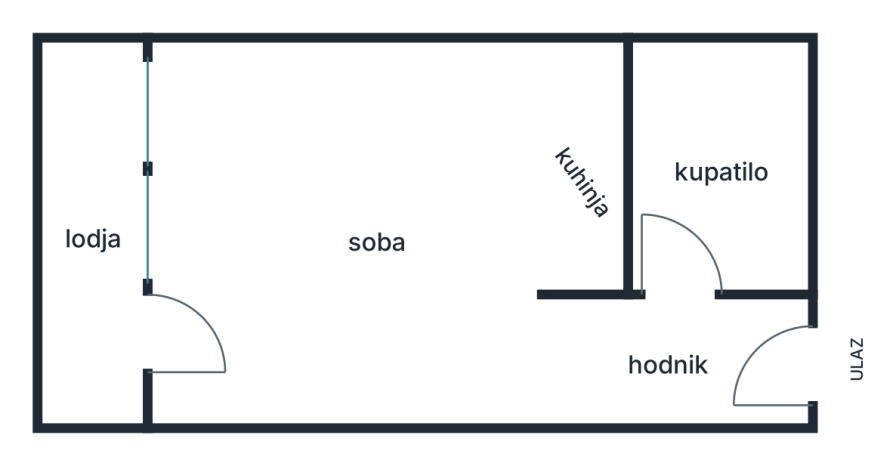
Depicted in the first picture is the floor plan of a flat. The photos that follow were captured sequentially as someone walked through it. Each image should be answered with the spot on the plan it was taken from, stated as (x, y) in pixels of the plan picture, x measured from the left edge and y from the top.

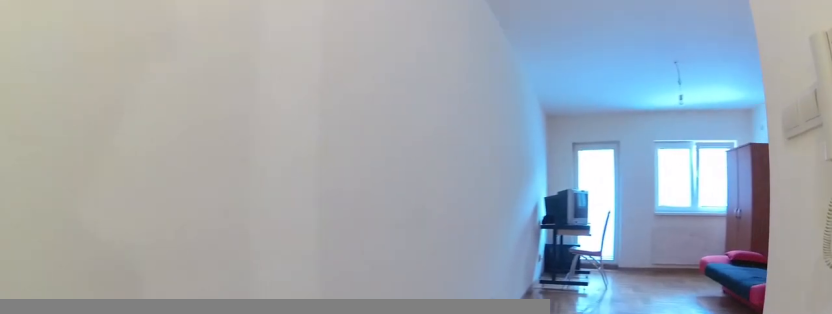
(667, 343)
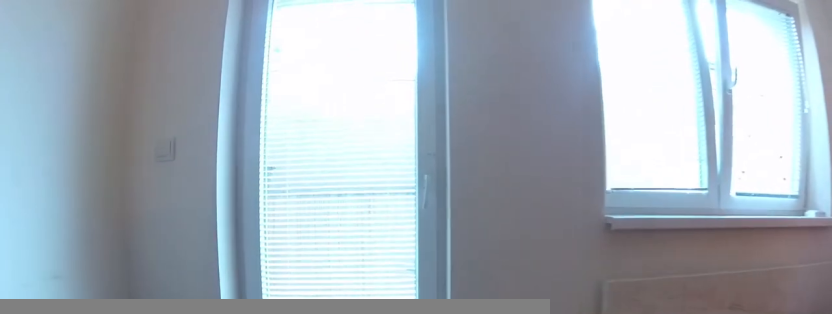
(257, 349)
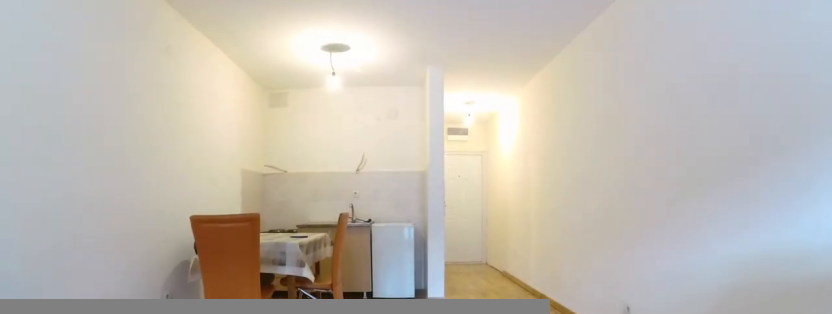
(228, 287)
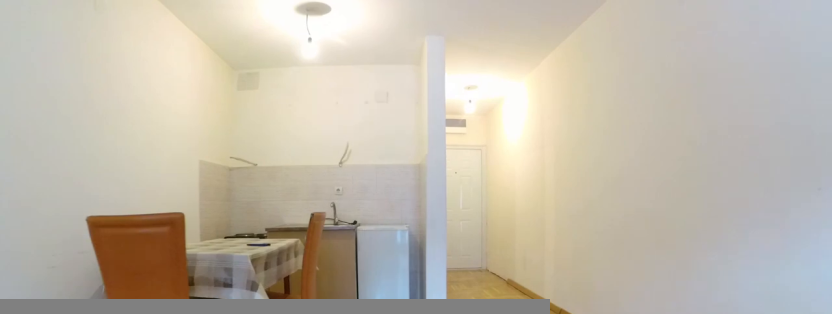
(262, 287)
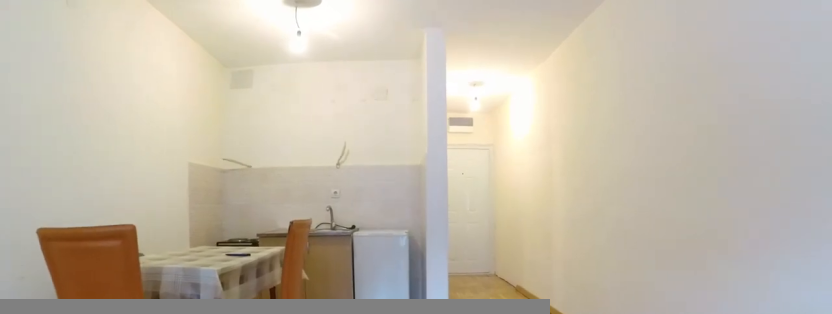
(274, 287)
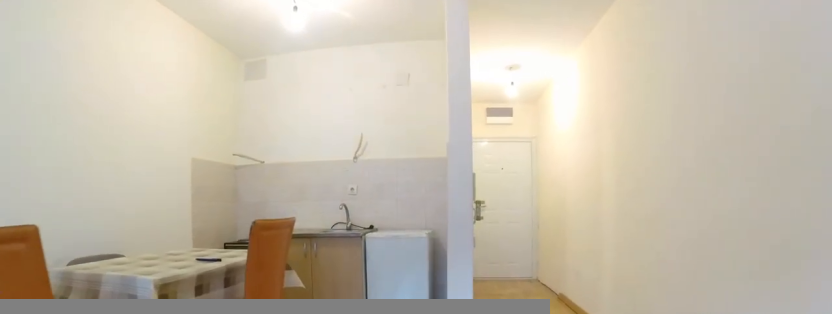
(297, 287)
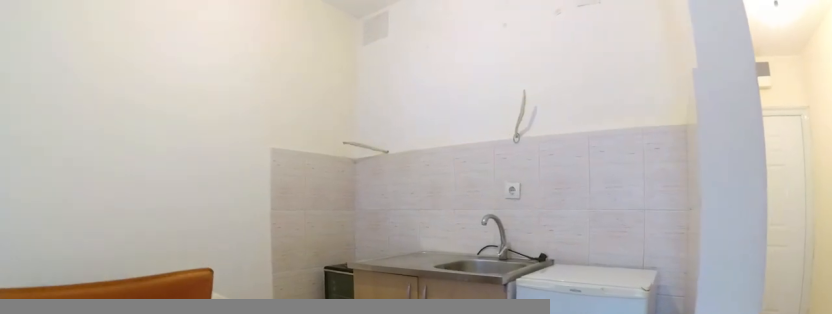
(423, 298)
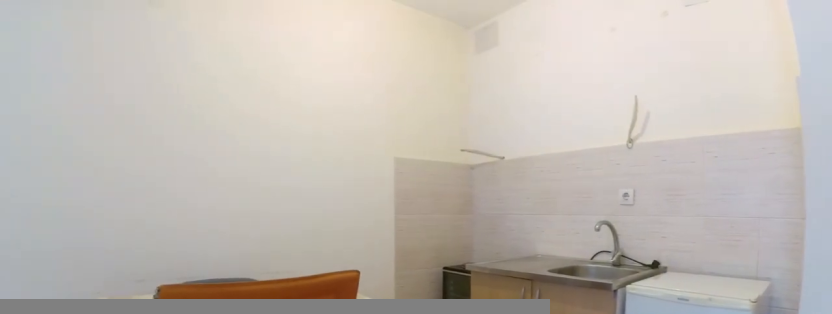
(423, 298)
